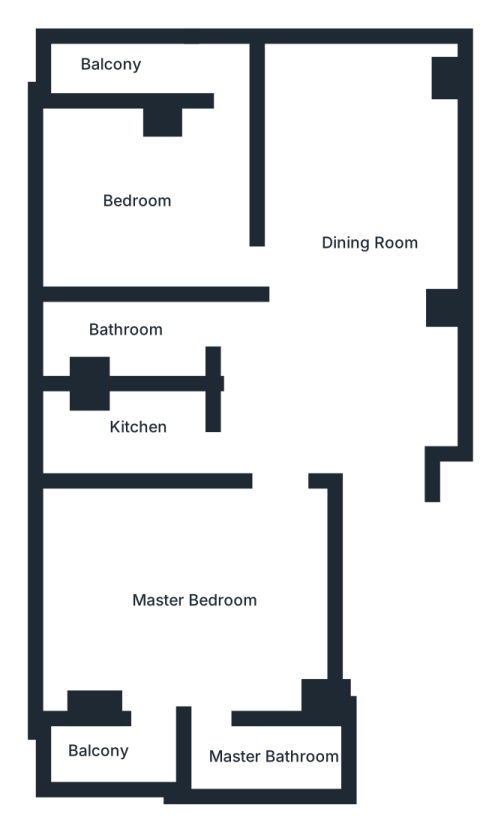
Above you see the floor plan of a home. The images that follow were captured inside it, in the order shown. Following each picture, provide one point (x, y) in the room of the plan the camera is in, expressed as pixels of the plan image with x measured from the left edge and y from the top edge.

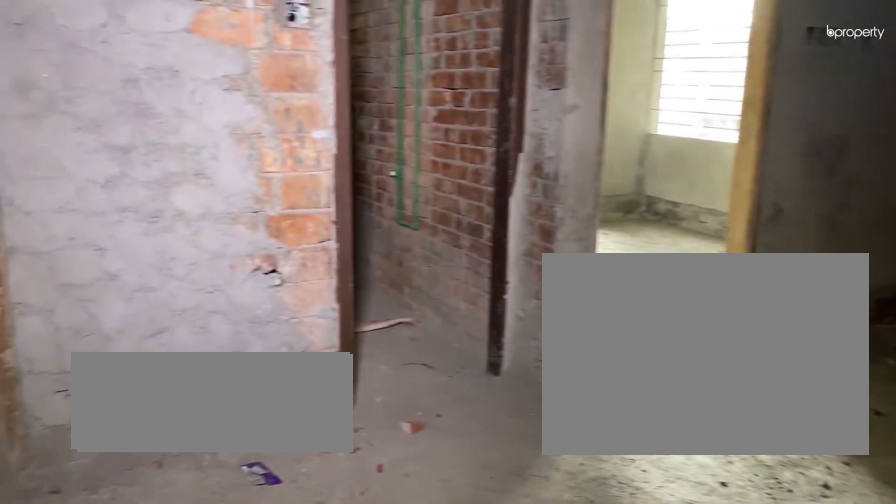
(364, 304)
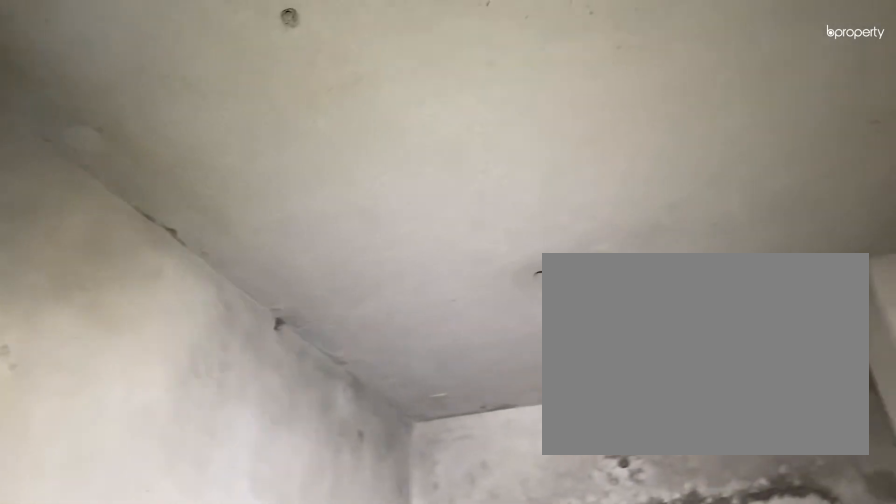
(364, 304)
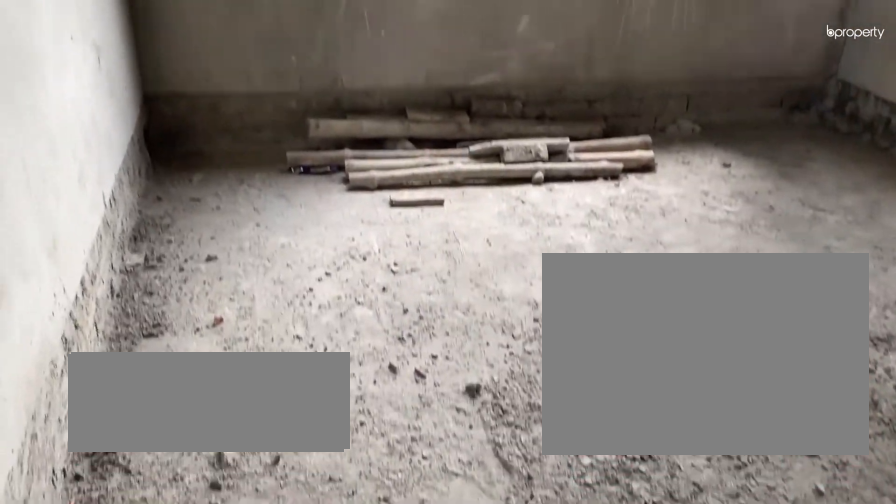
(158, 201)
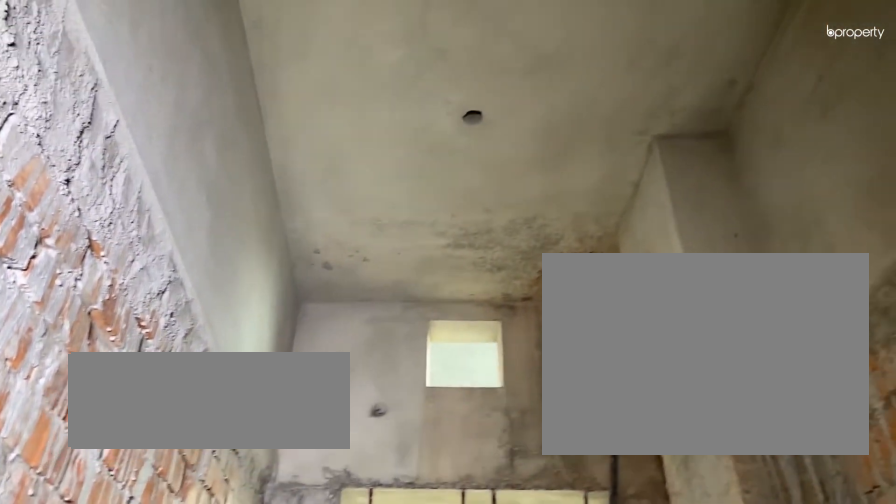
(137, 433)
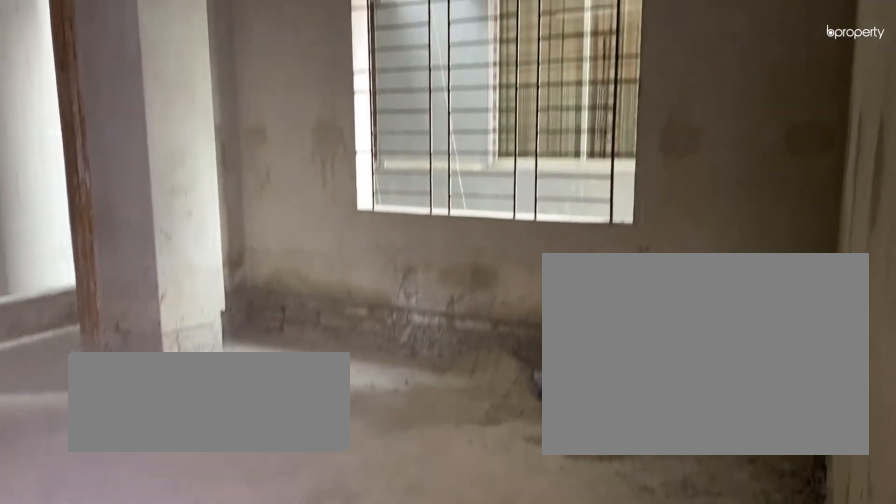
(207, 598)
